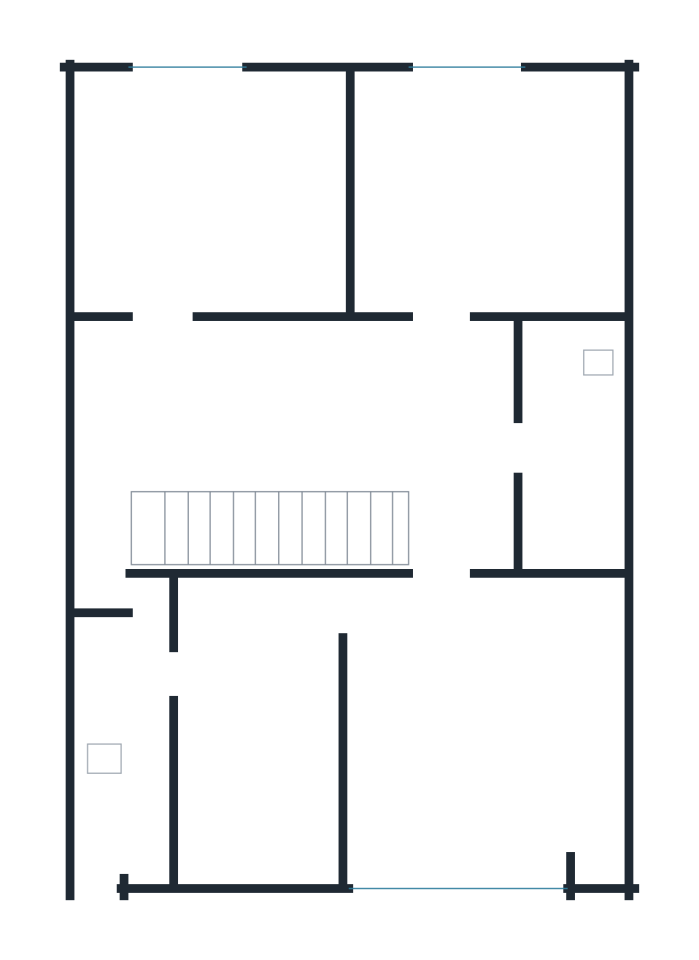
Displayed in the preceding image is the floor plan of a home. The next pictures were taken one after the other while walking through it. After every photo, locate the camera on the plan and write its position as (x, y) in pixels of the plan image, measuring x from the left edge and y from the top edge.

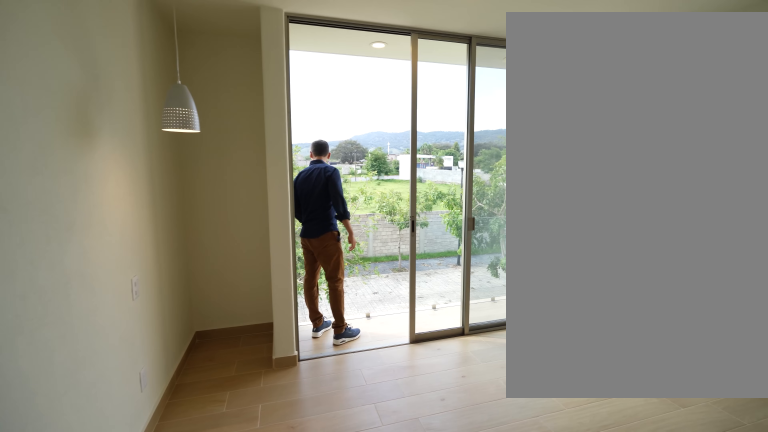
(571, 643)
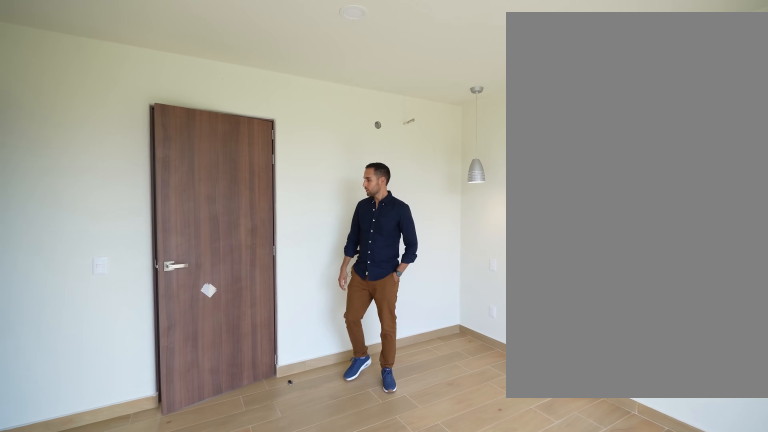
(377, 852)
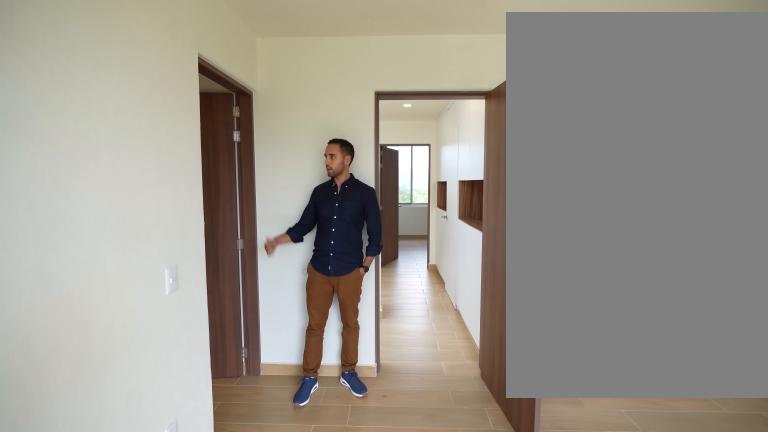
(427, 861)
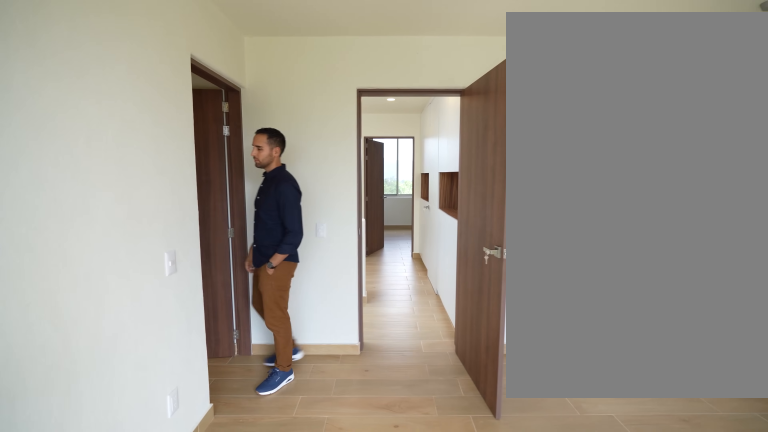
(426, 861)
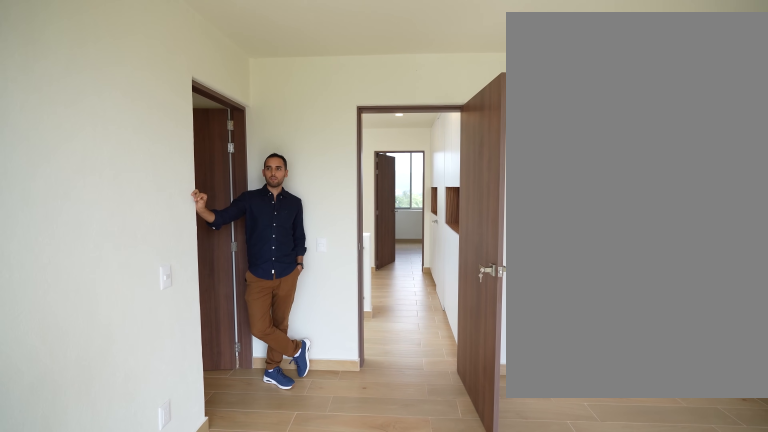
(432, 861)
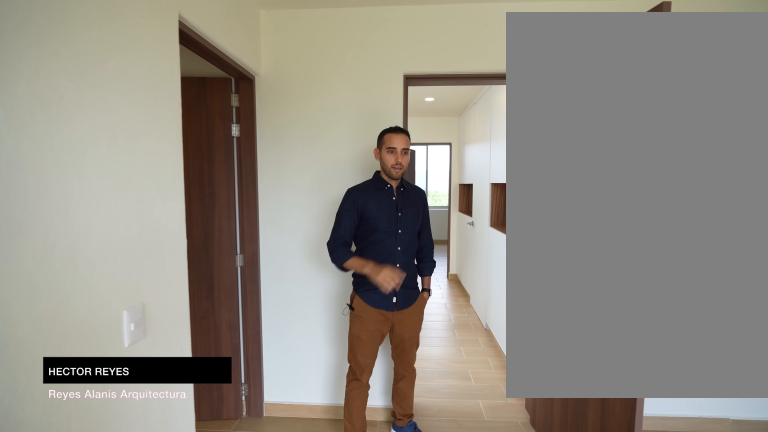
(458, 830)
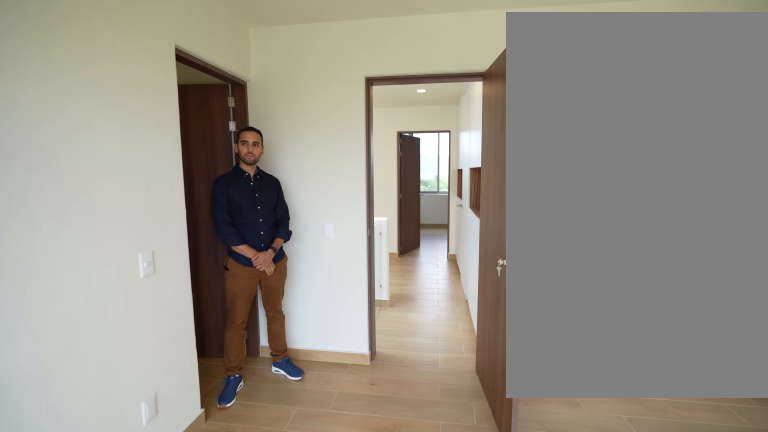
(444, 784)
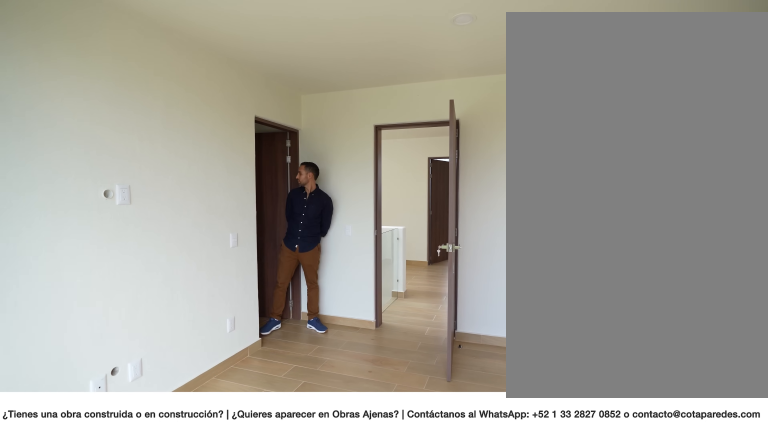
(528, 841)
